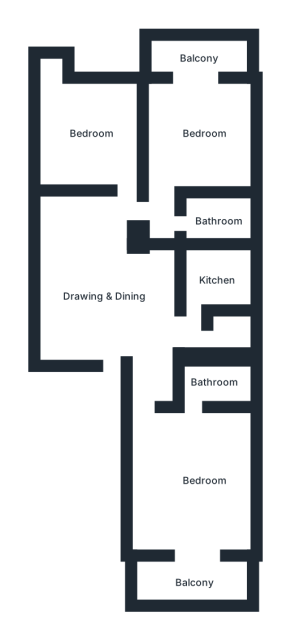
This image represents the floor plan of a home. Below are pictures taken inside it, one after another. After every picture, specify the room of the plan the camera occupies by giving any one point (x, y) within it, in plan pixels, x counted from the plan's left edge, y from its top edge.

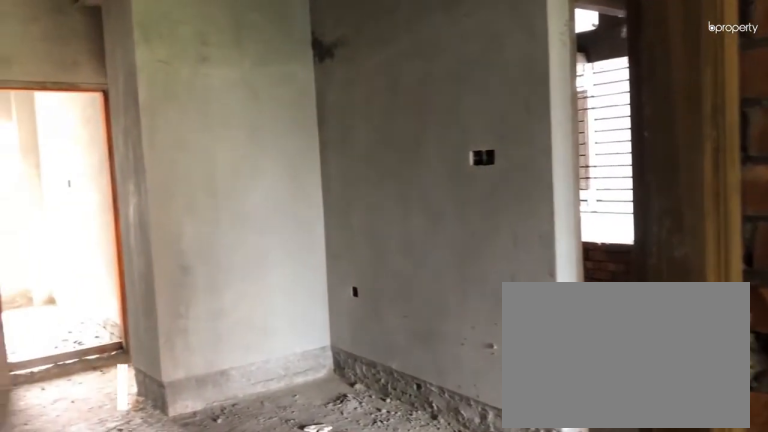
(107, 298)
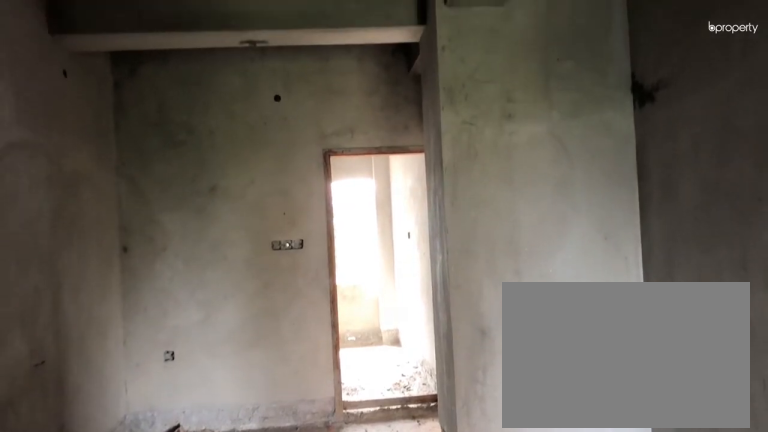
(107, 298)
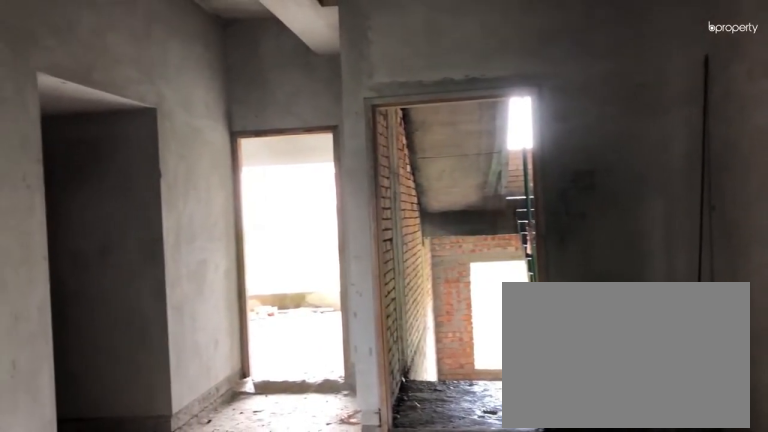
(107, 300)
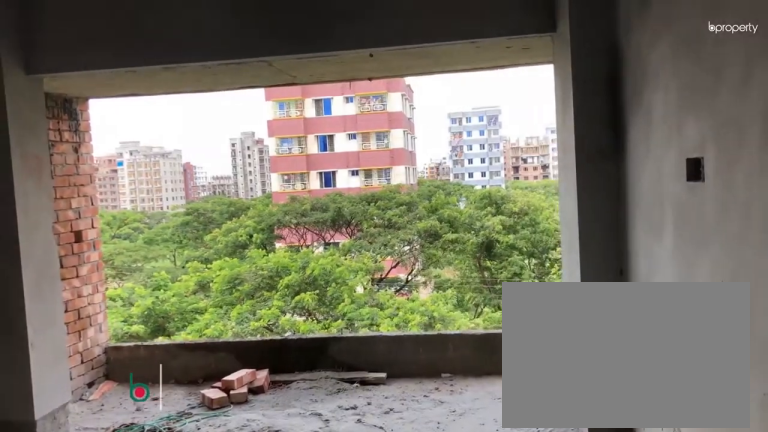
(204, 485)
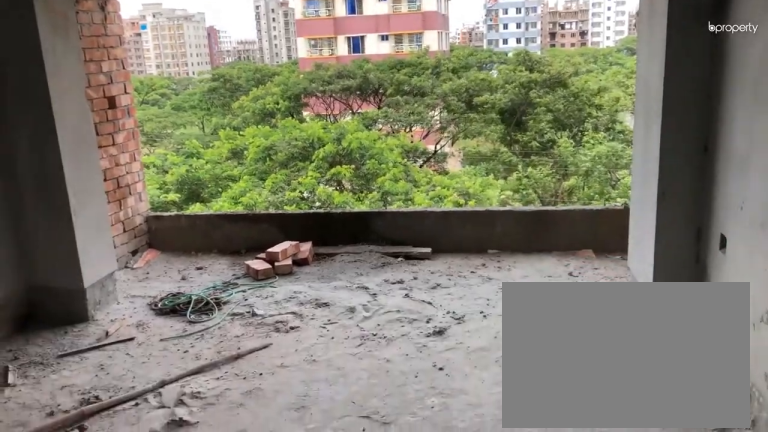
(204, 485)
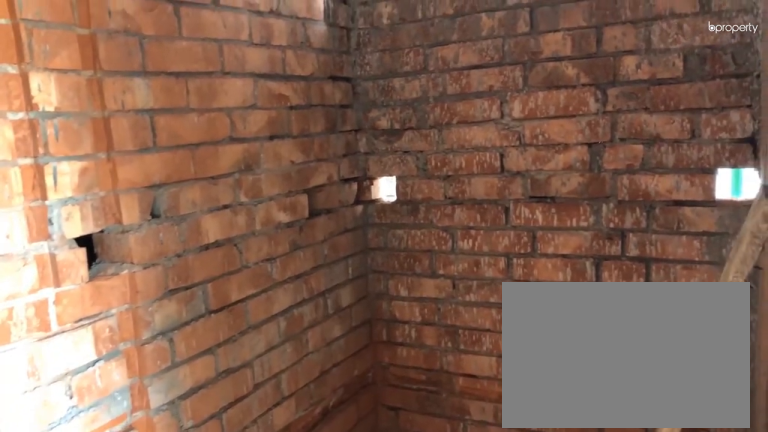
(218, 382)
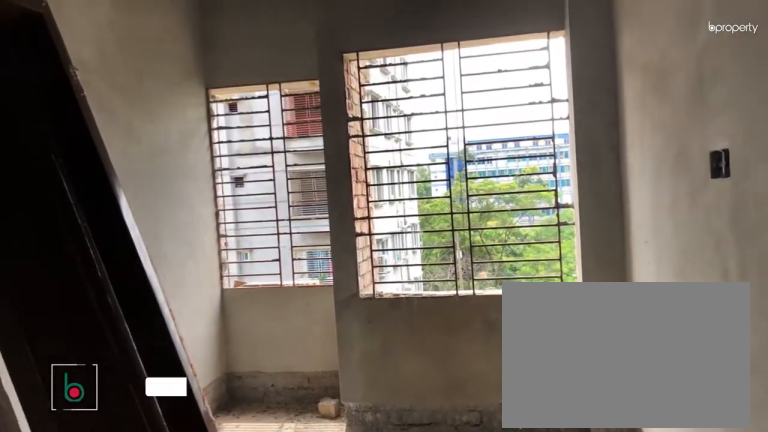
(96, 136)
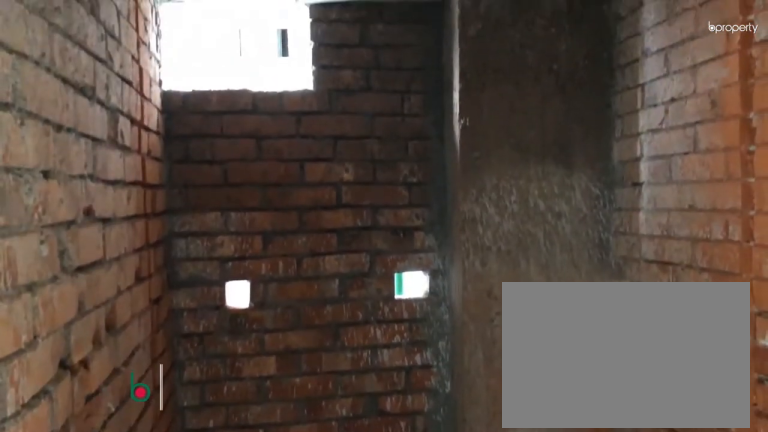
(222, 220)
